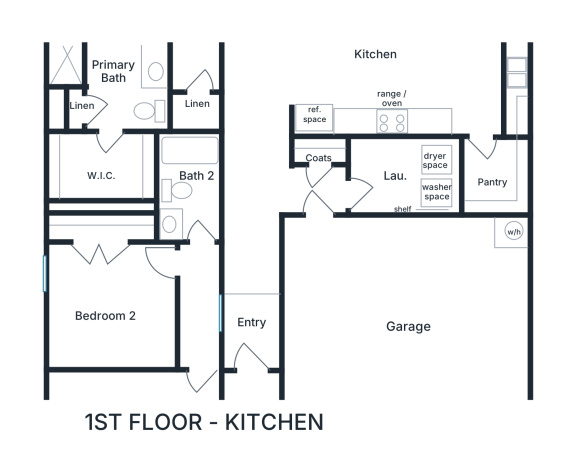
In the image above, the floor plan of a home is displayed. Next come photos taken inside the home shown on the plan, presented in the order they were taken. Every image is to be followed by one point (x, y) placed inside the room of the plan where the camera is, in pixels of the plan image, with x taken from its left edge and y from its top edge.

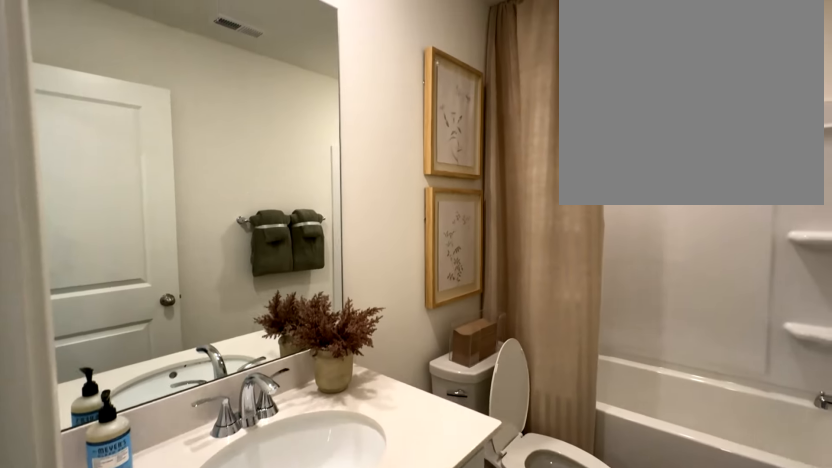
(190, 185)
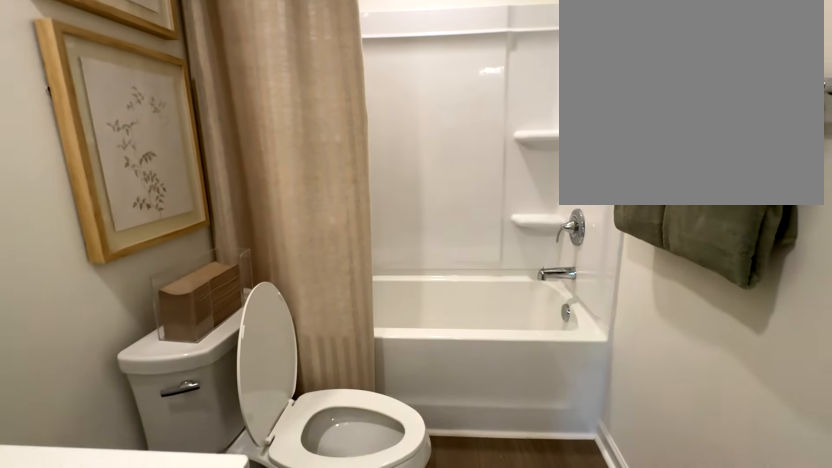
(190, 185)
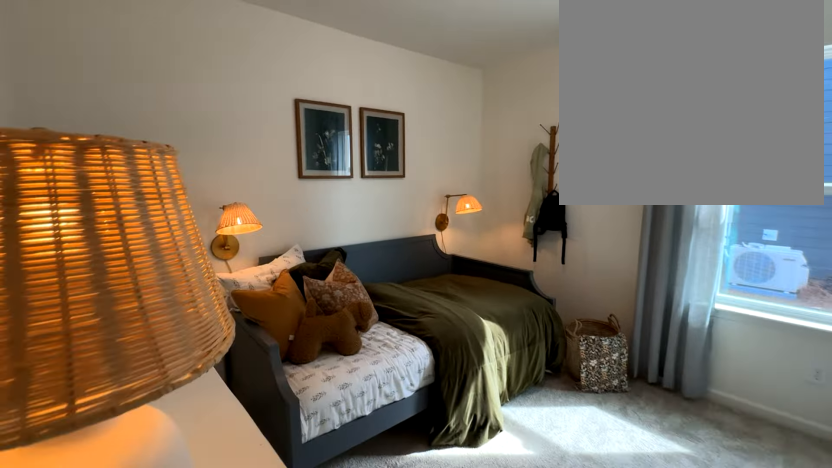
(111, 304)
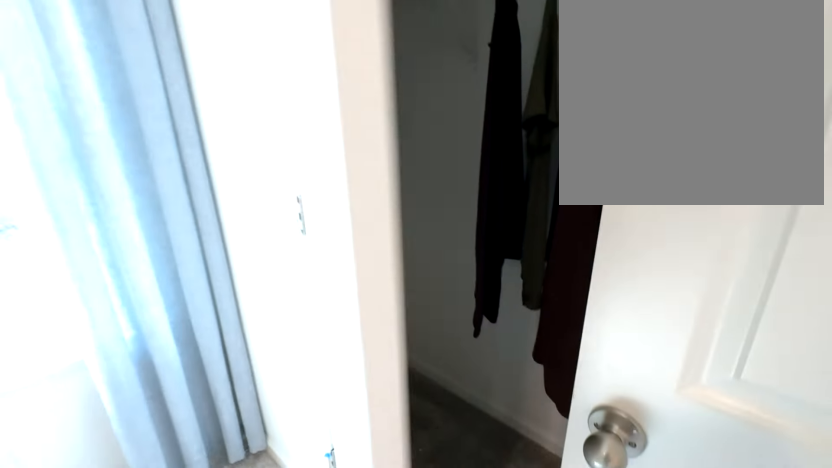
(111, 304)
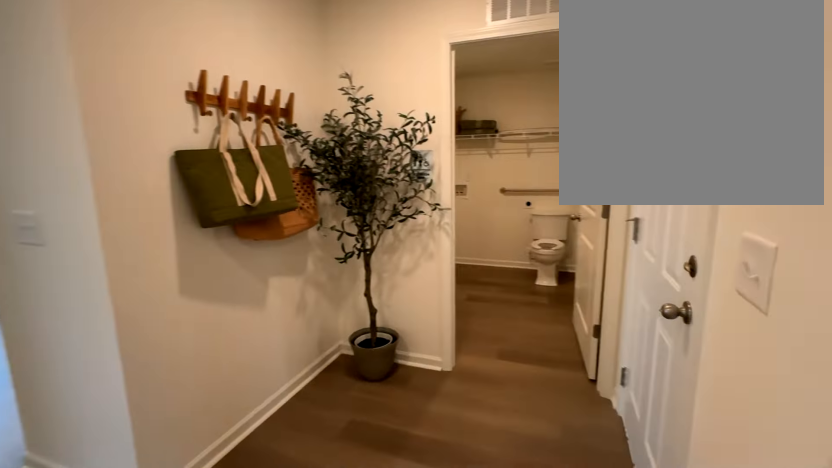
(285, 176)
